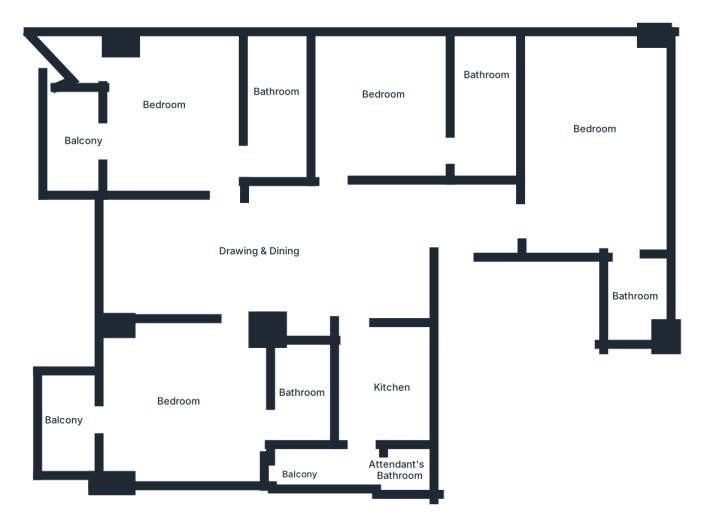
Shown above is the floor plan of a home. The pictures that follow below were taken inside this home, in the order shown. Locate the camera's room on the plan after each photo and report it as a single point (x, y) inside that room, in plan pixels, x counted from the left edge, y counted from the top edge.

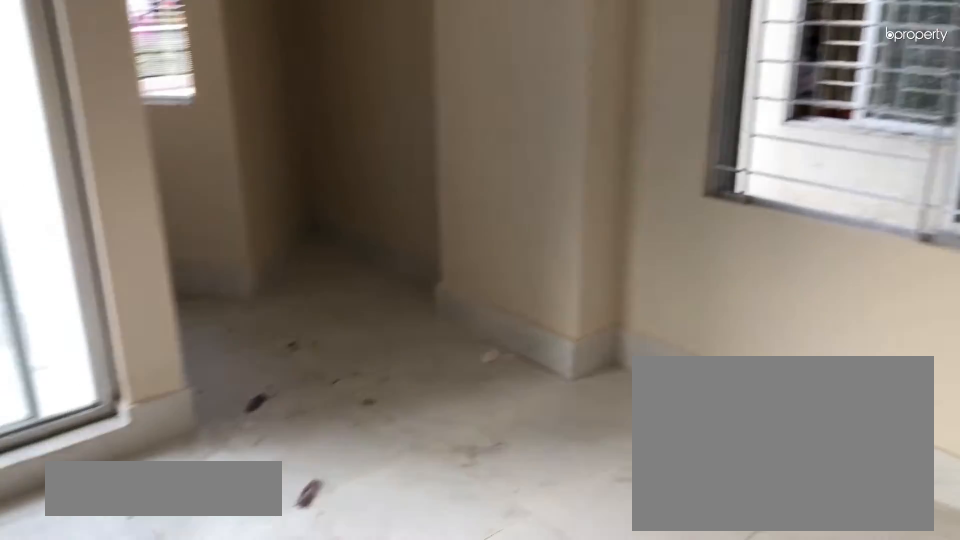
(170, 125)
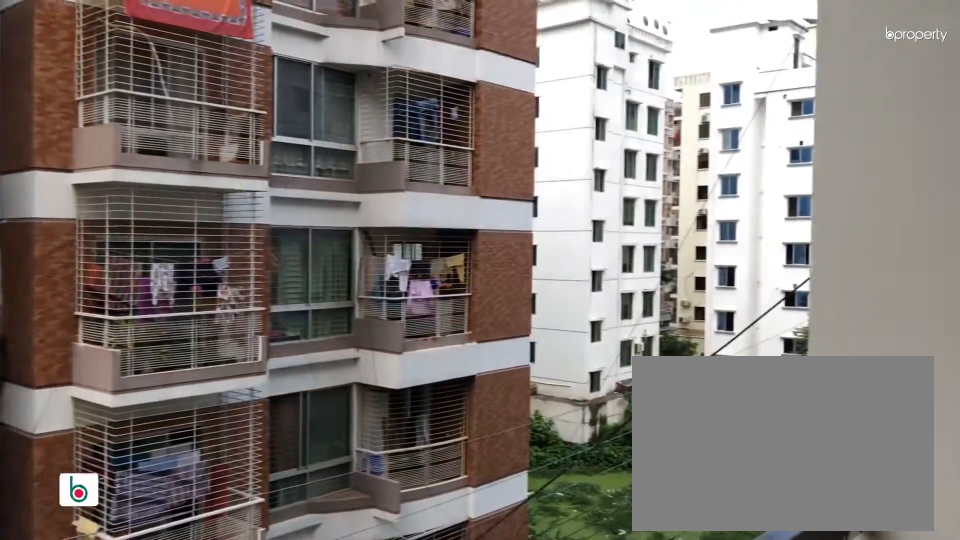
(79, 141)
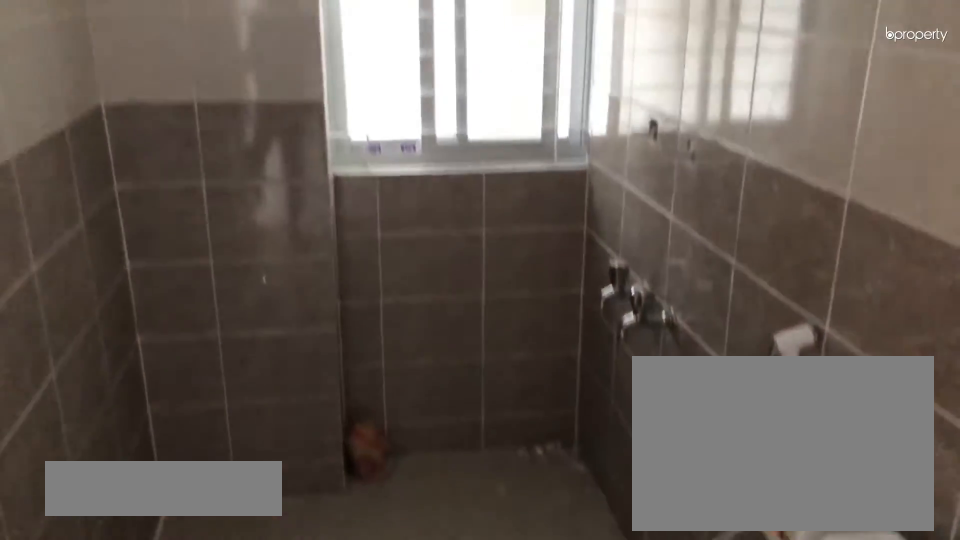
(278, 103)
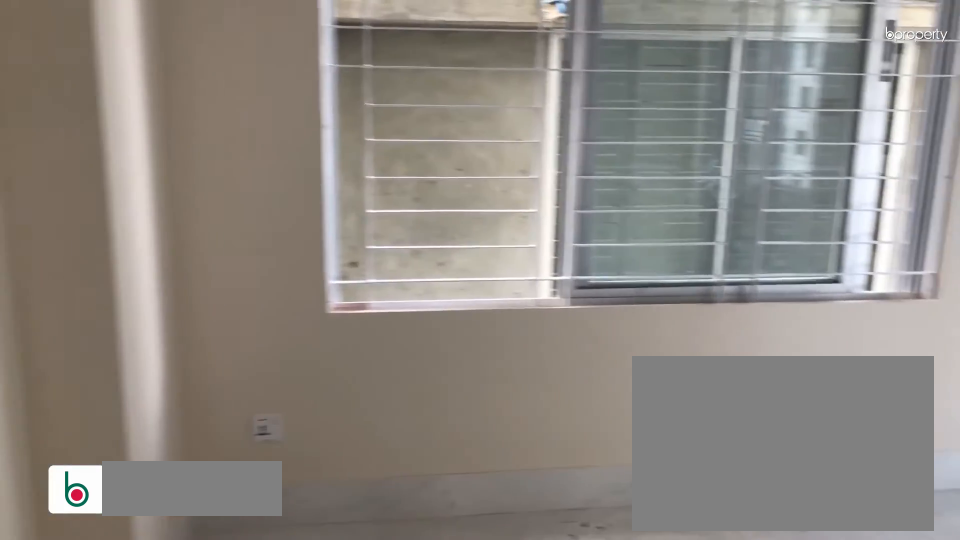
(196, 408)
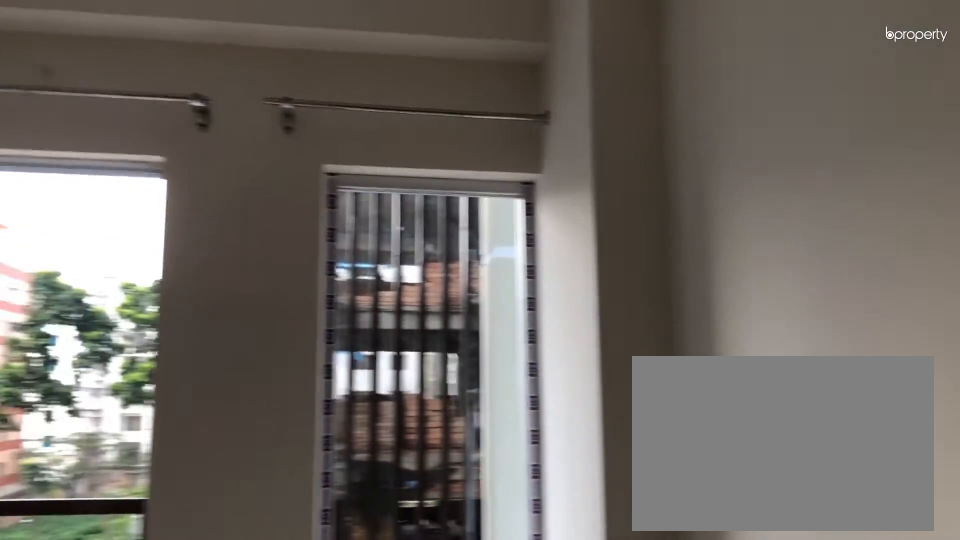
(196, 408)
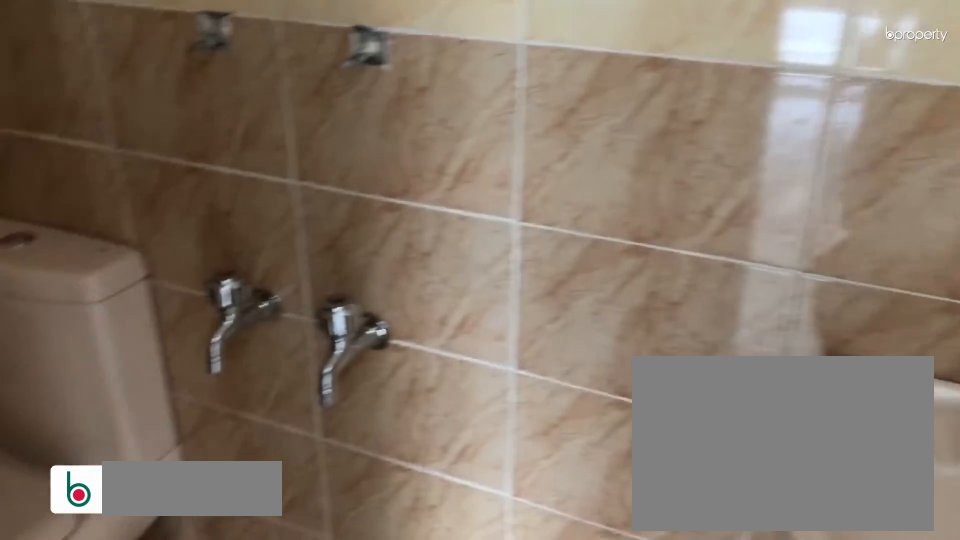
(304, 392)
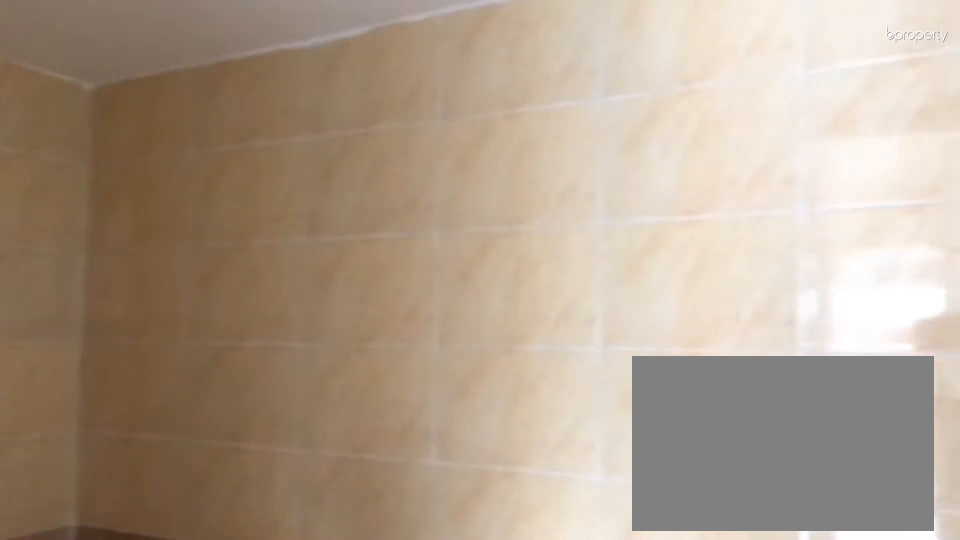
(304, 392)
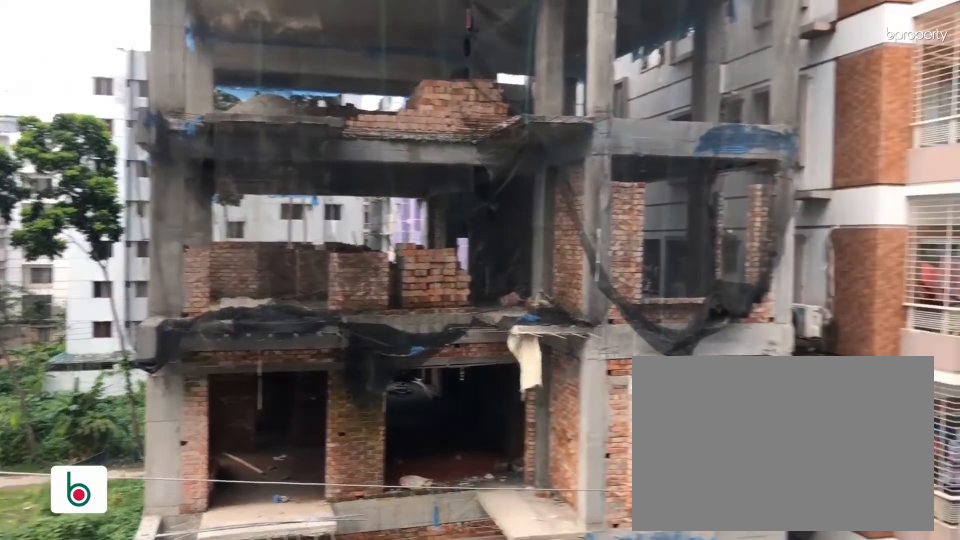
(61, 423)
